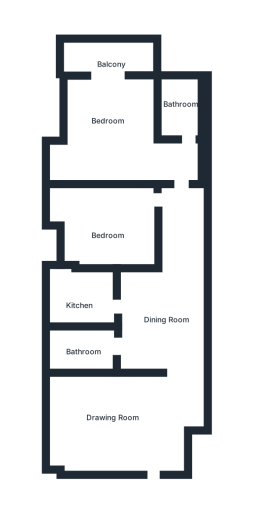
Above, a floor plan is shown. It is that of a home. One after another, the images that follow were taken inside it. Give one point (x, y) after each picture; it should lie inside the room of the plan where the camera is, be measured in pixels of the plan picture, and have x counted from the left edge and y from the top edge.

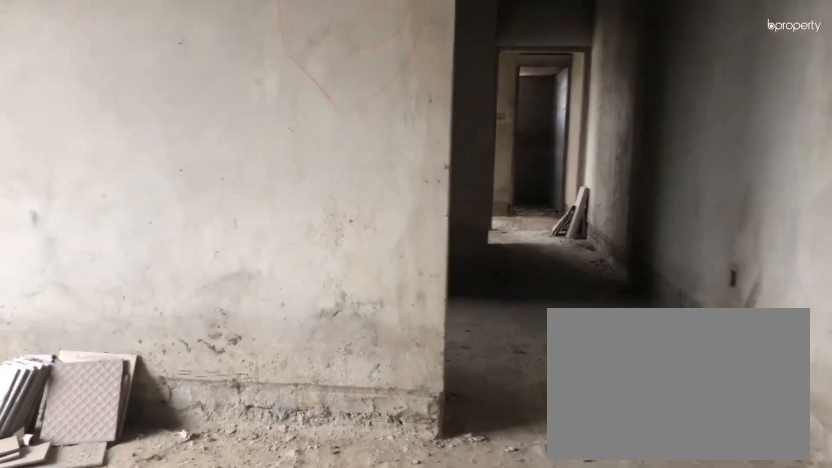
(110, 415)
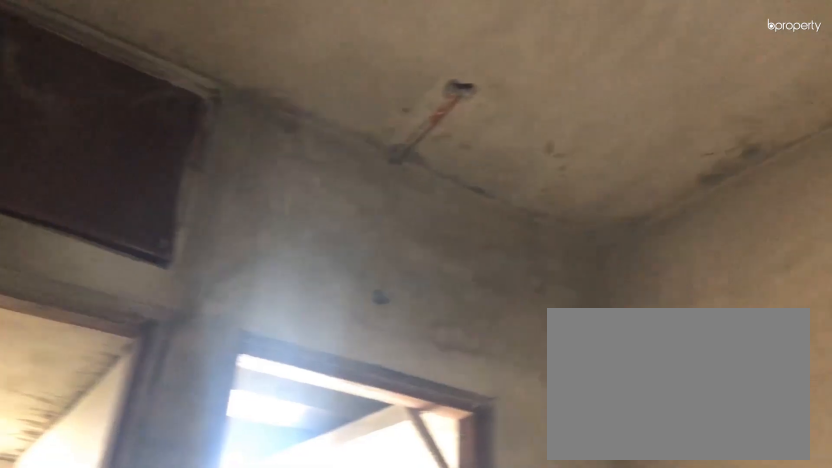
(149, 325)
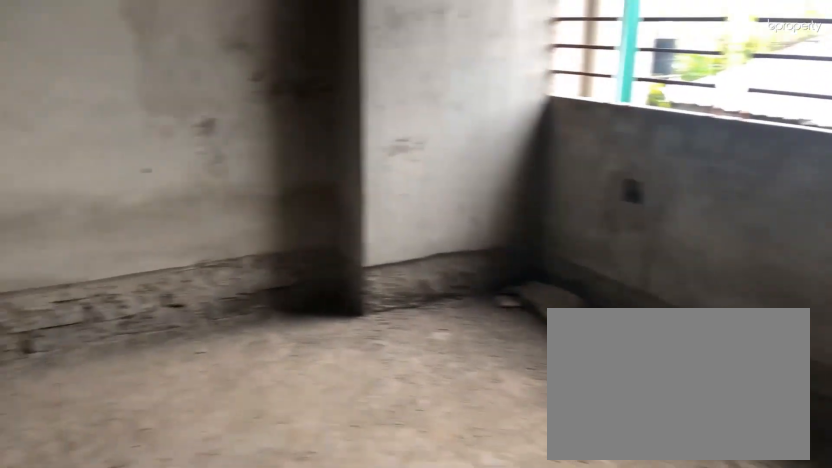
(118, 217)
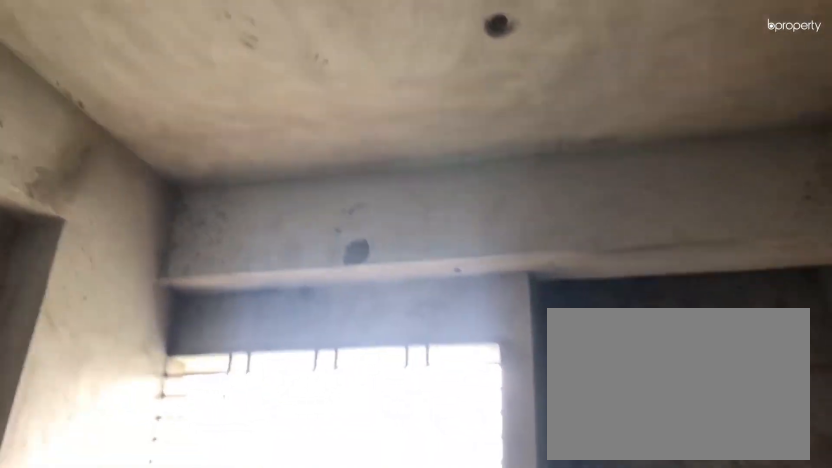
(118, 217)
